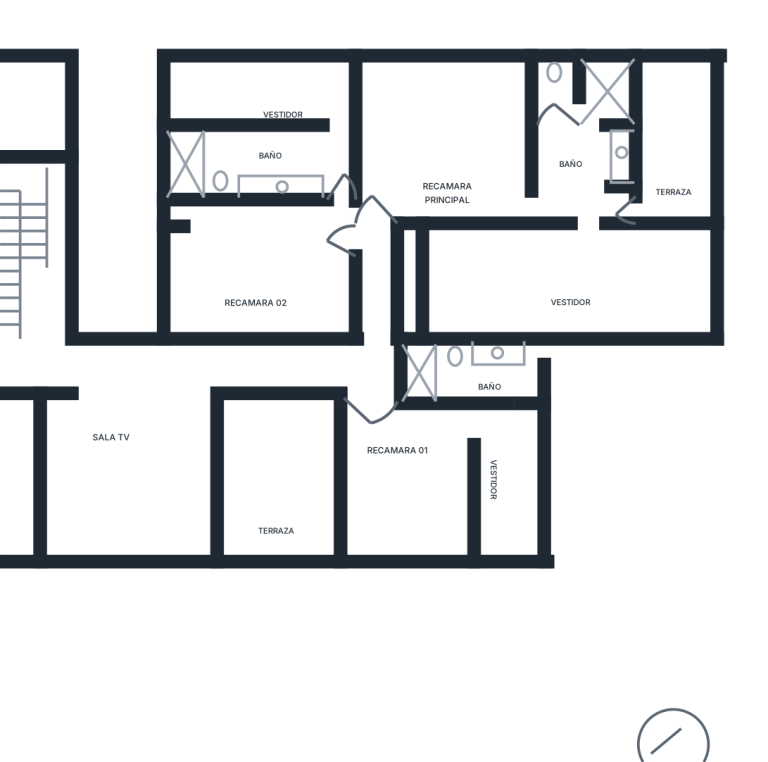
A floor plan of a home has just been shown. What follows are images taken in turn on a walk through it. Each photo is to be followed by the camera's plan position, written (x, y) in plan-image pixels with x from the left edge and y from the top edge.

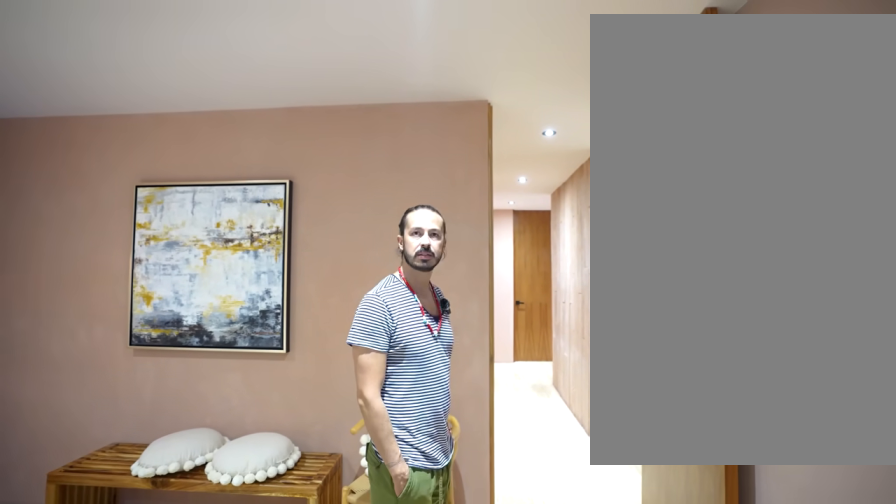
(397, 179)
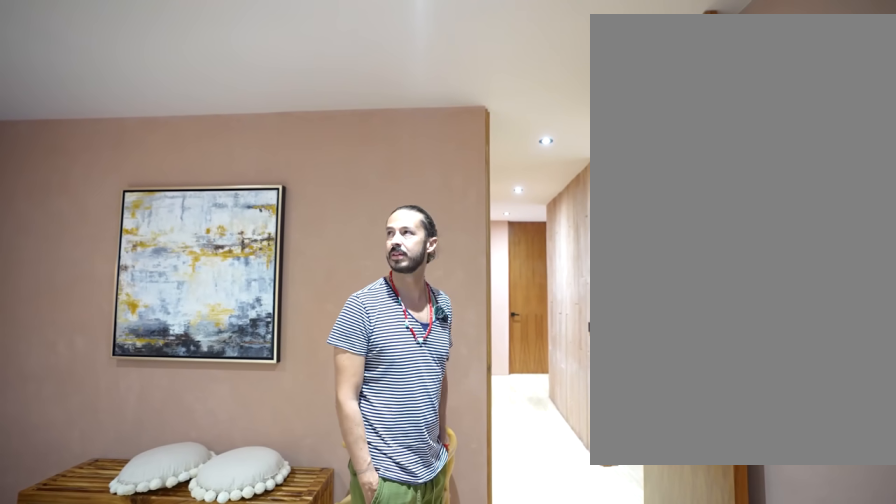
(397, 168)
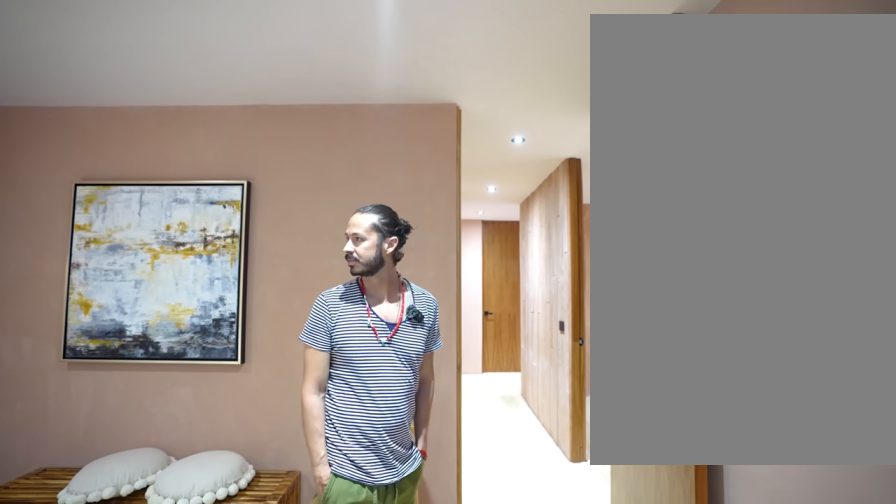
(397, 169)
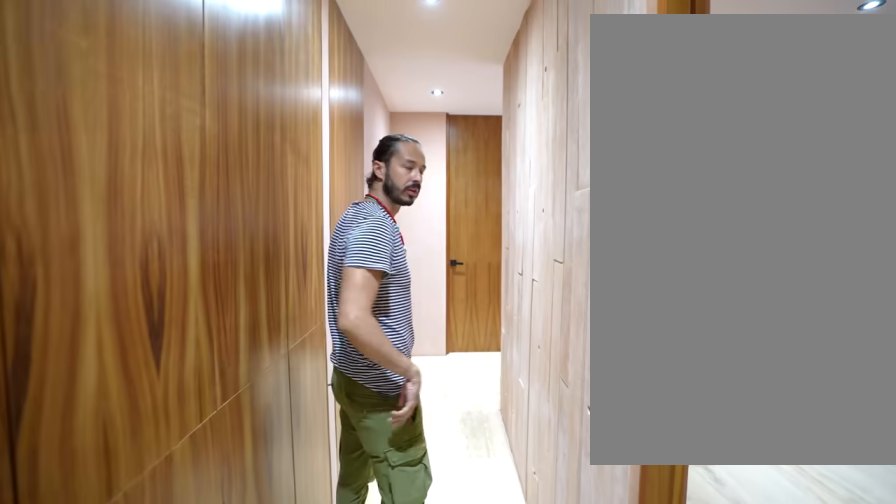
(377, 214)
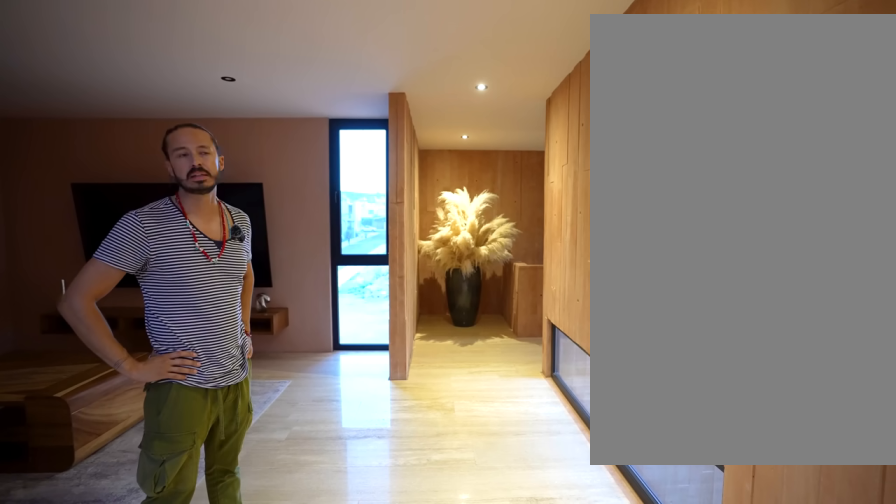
(207, 373)
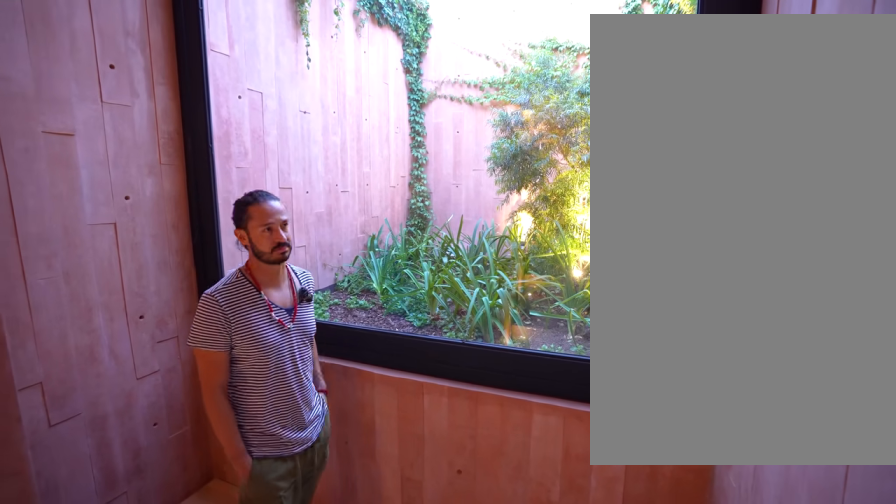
(47, 212)
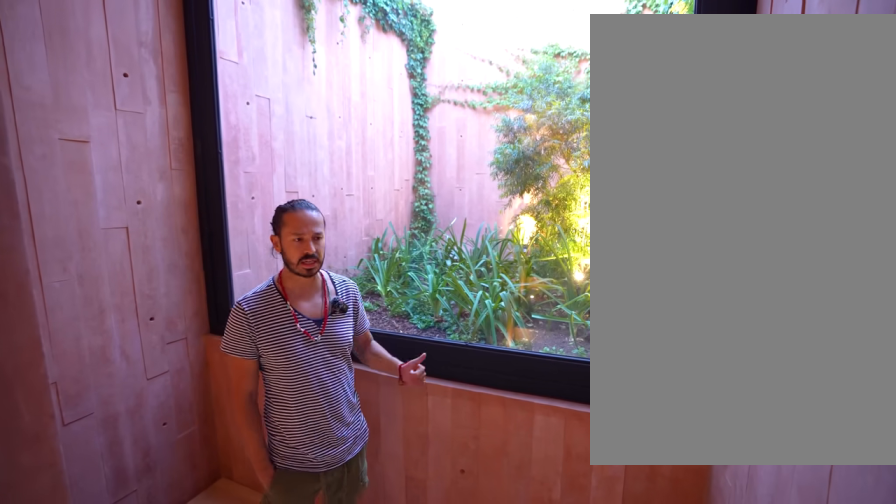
(44, 213)
